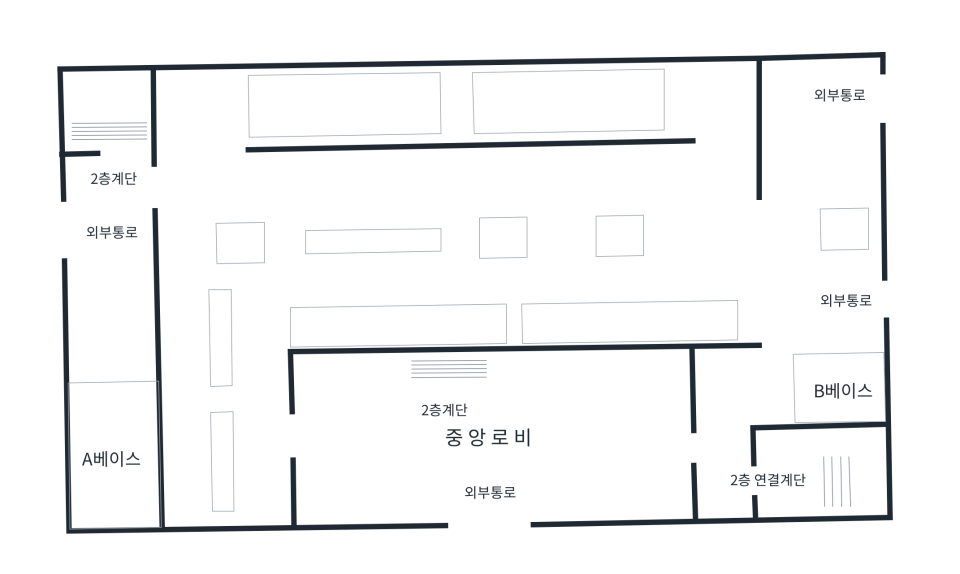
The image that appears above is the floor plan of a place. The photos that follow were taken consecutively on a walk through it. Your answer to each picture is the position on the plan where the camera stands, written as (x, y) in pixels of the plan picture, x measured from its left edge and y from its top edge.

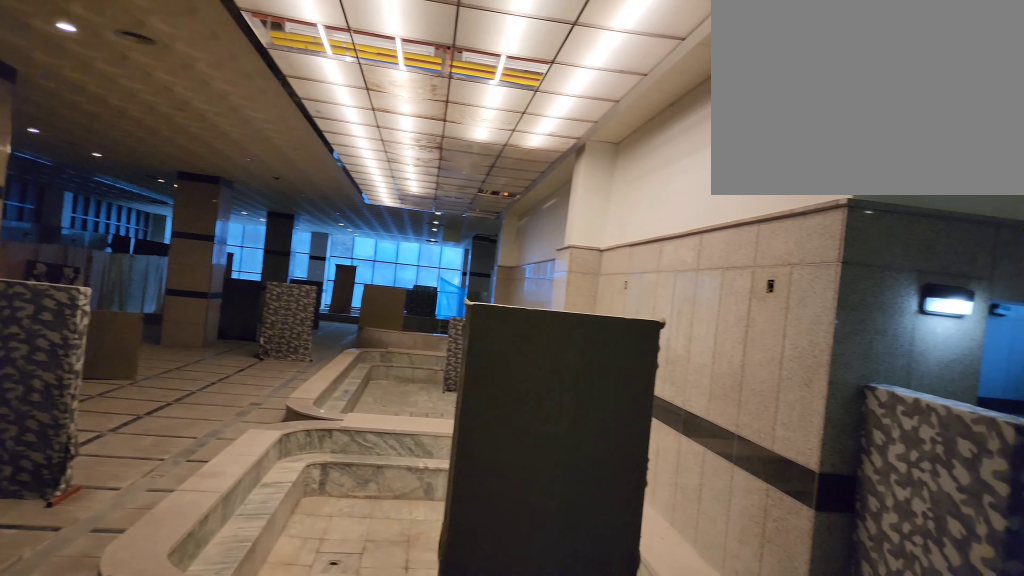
(182, 291)
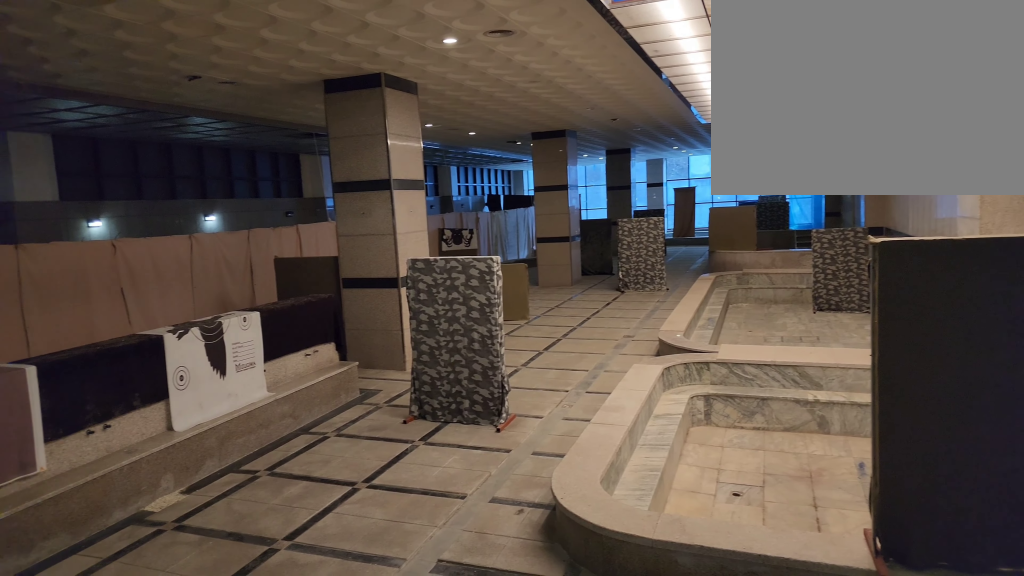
(178, 277)
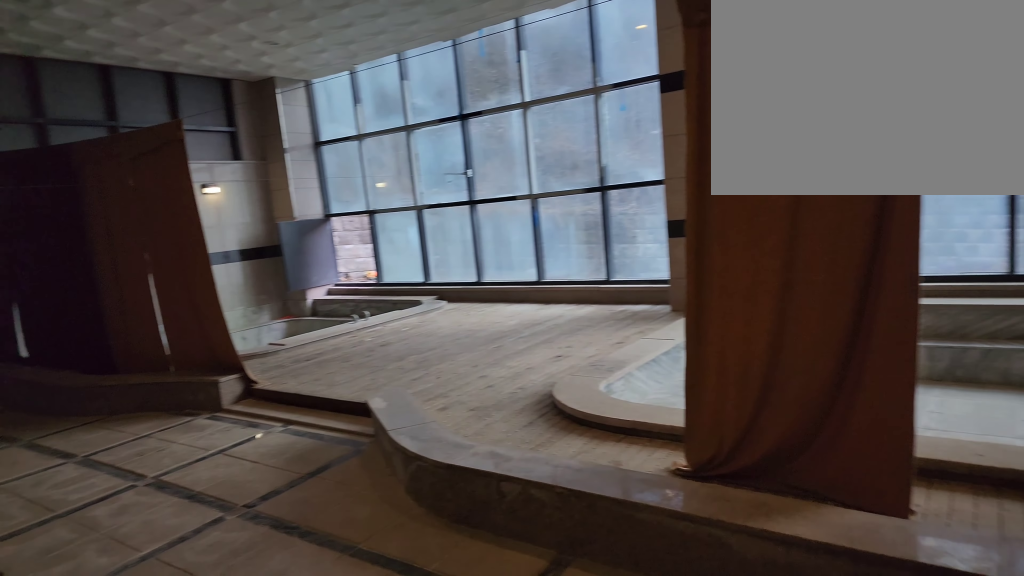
(687, 221)
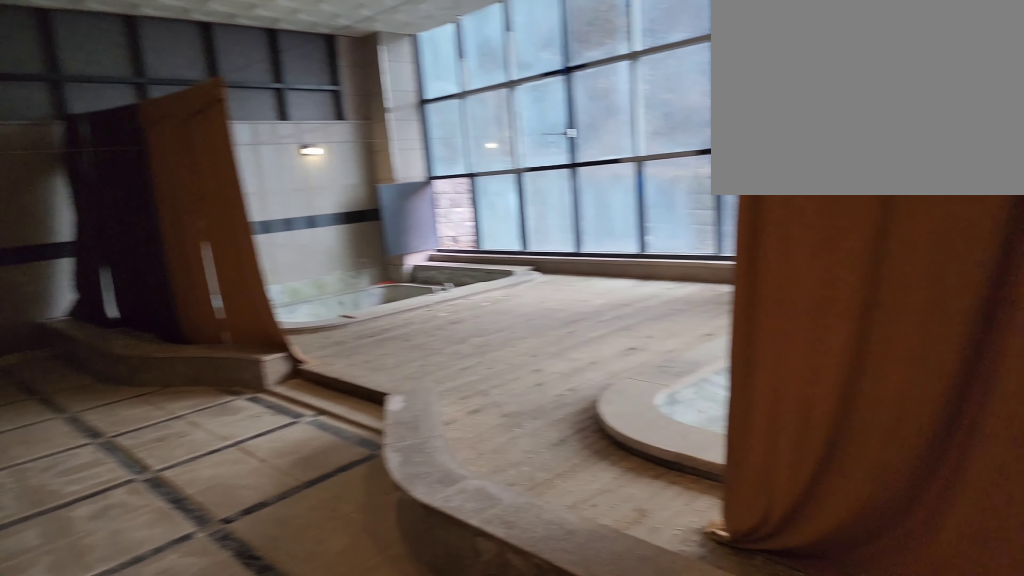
(711, 225)
